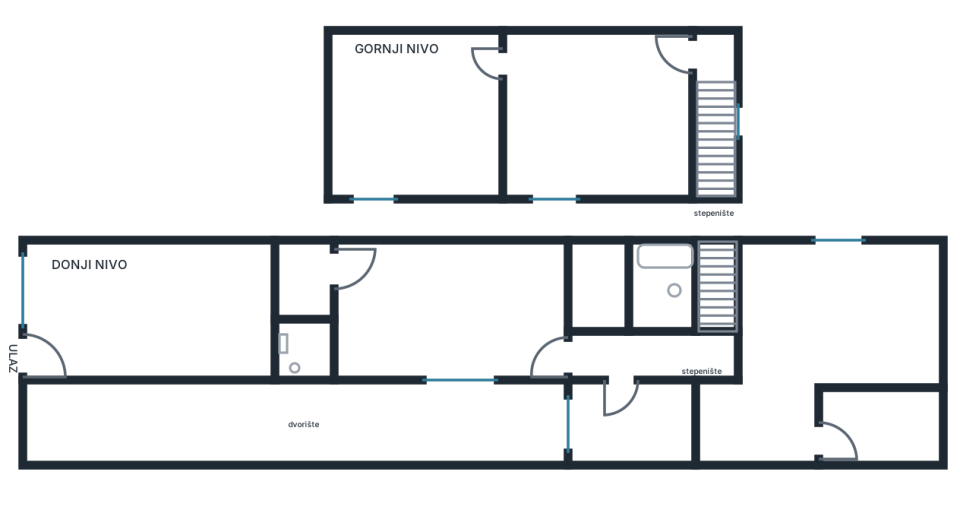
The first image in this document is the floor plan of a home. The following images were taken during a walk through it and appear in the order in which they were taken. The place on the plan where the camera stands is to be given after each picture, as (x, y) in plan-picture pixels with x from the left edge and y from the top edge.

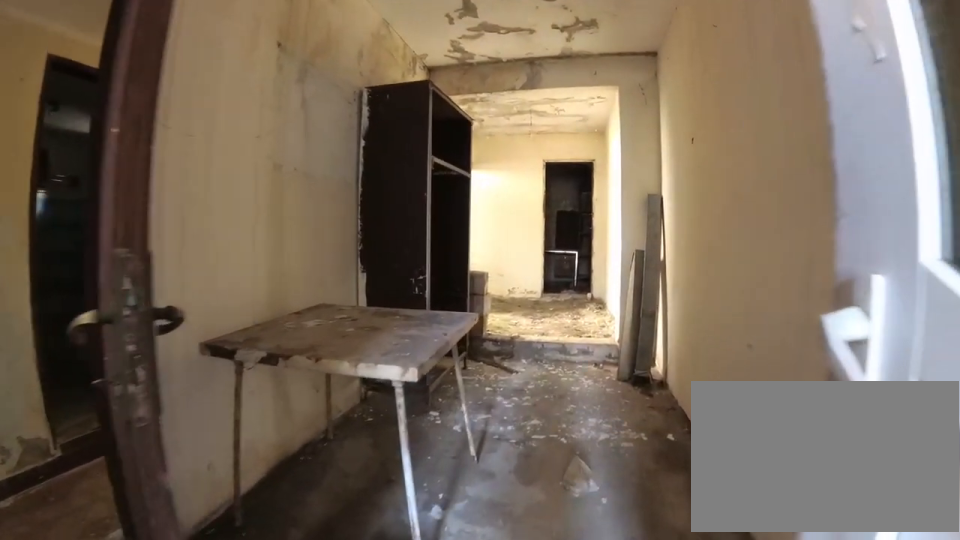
(576, 416)
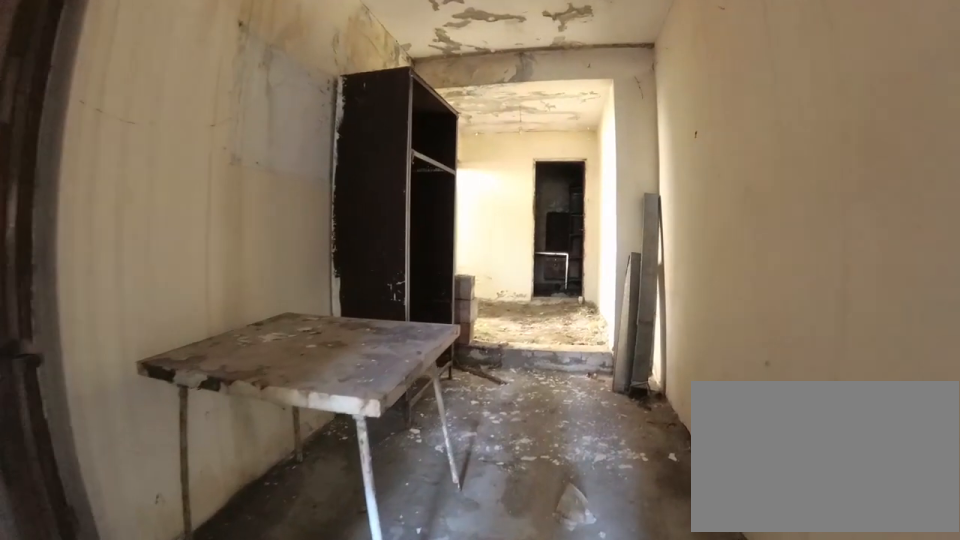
(588, 416)
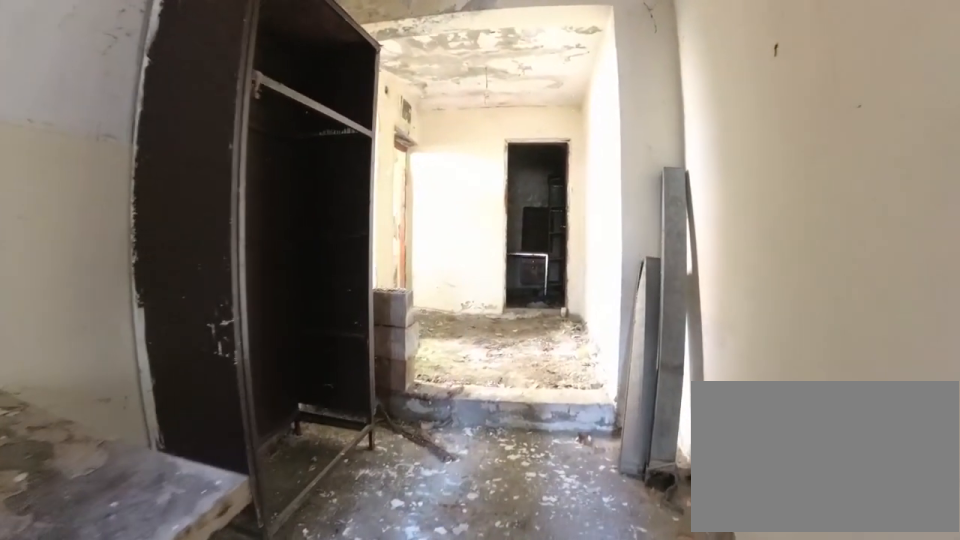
(637, 416)
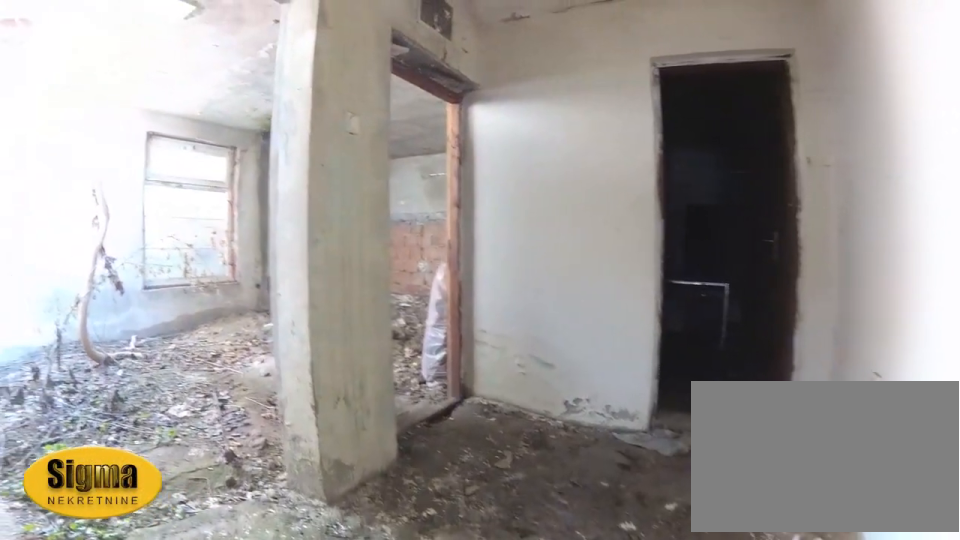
(738, 421)
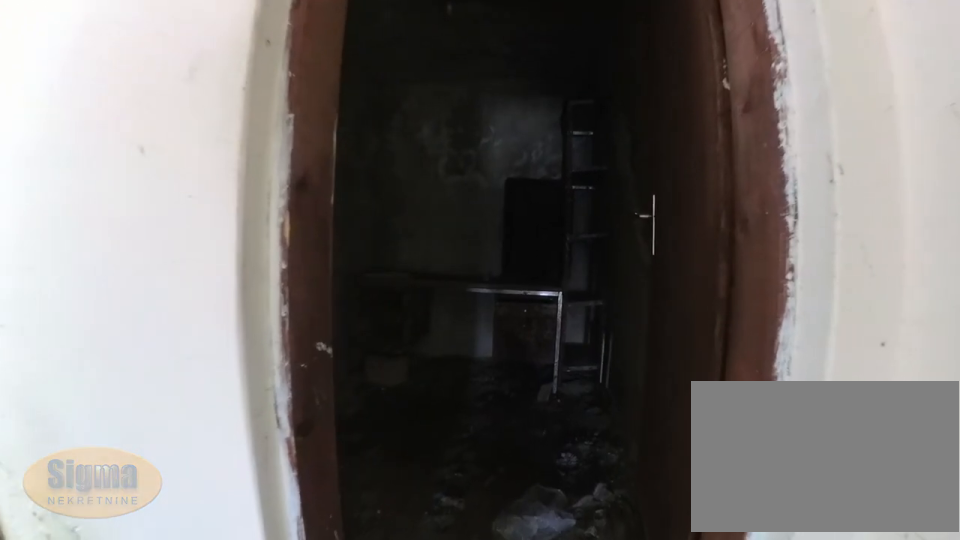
(791, 418)
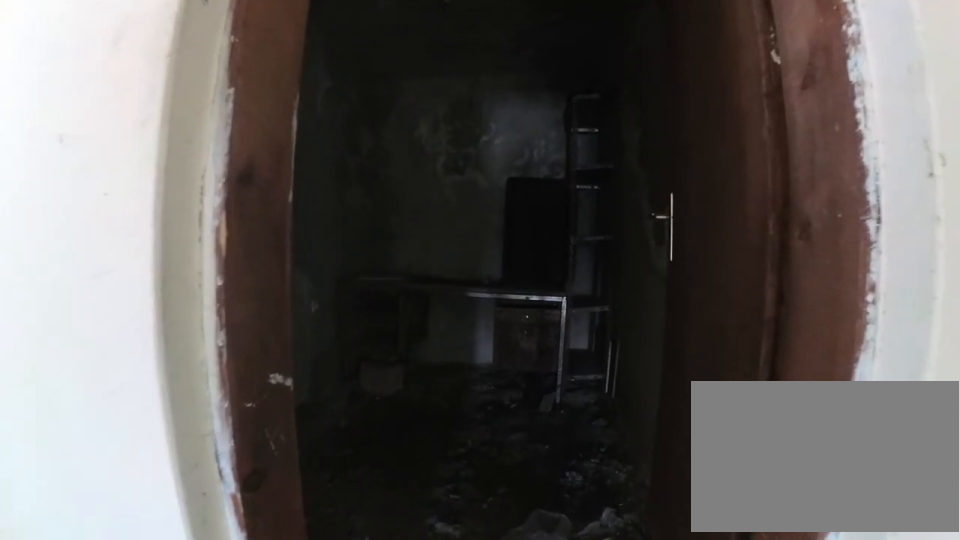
(799, 419)
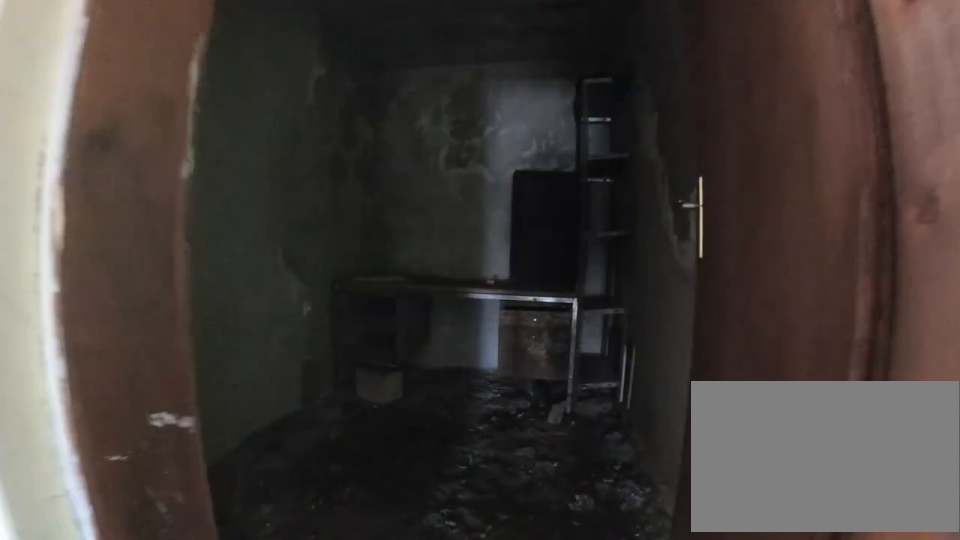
(805, 418)
